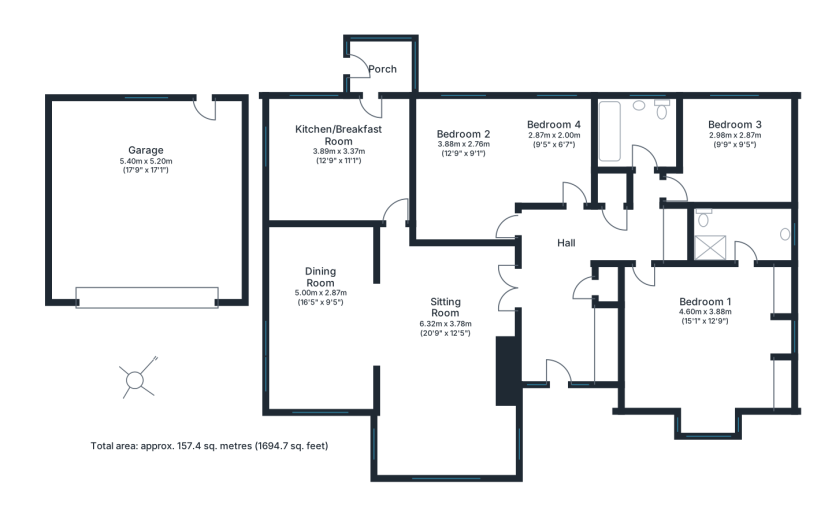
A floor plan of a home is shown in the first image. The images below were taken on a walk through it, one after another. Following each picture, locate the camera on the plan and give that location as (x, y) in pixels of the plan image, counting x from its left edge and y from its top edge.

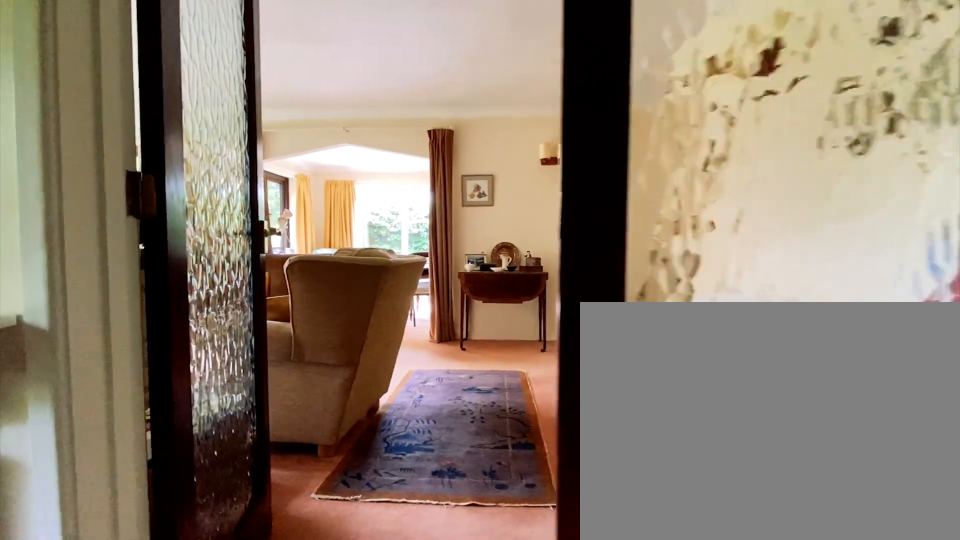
(537, 280)
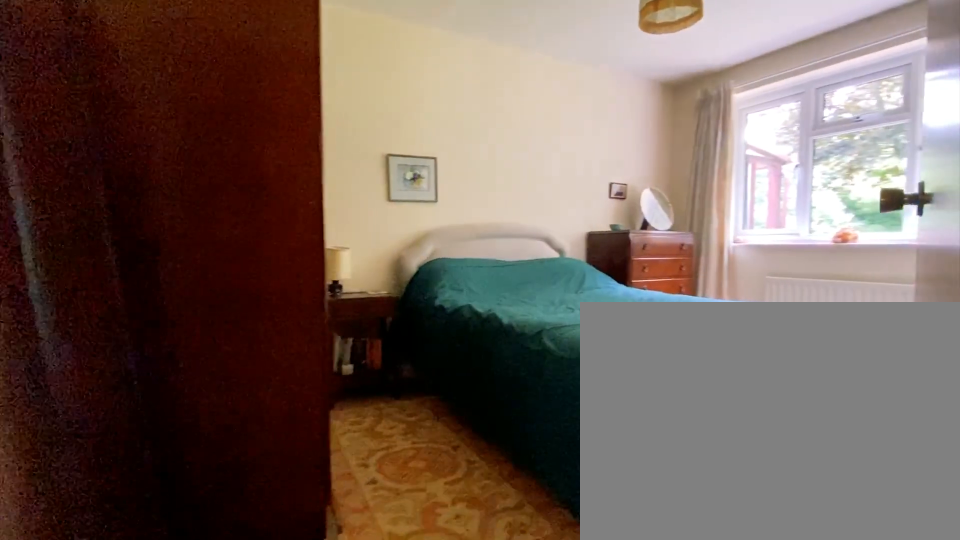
(515, 225)
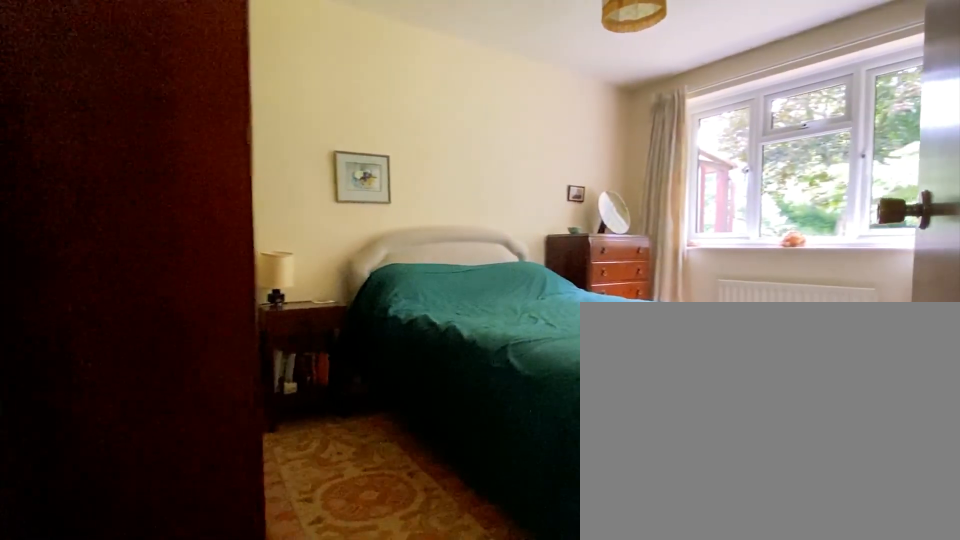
(510, 222)
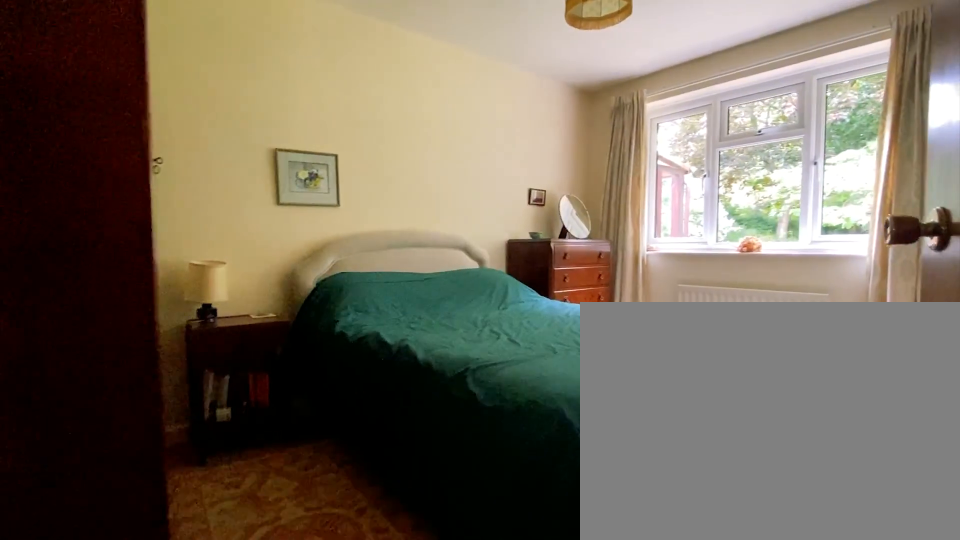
(505, 219)
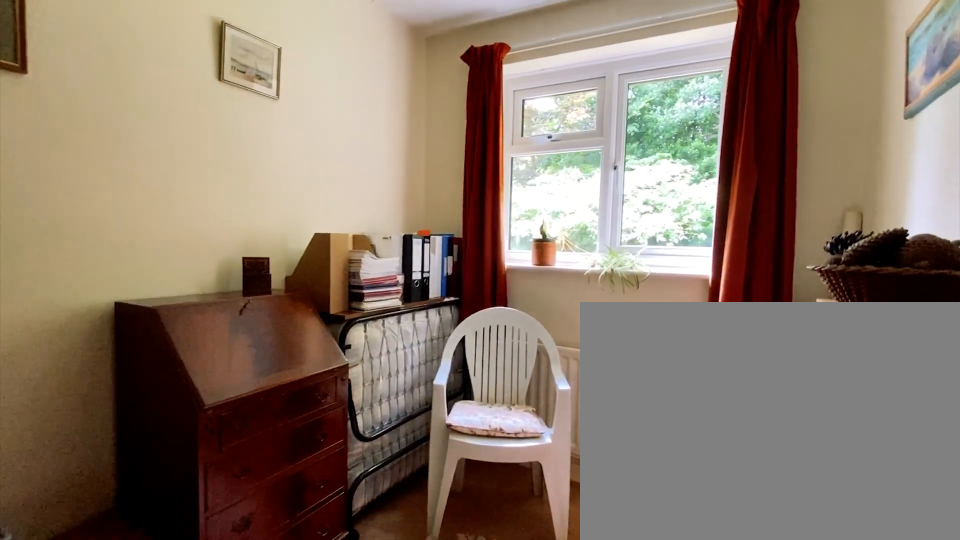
(553, 166)
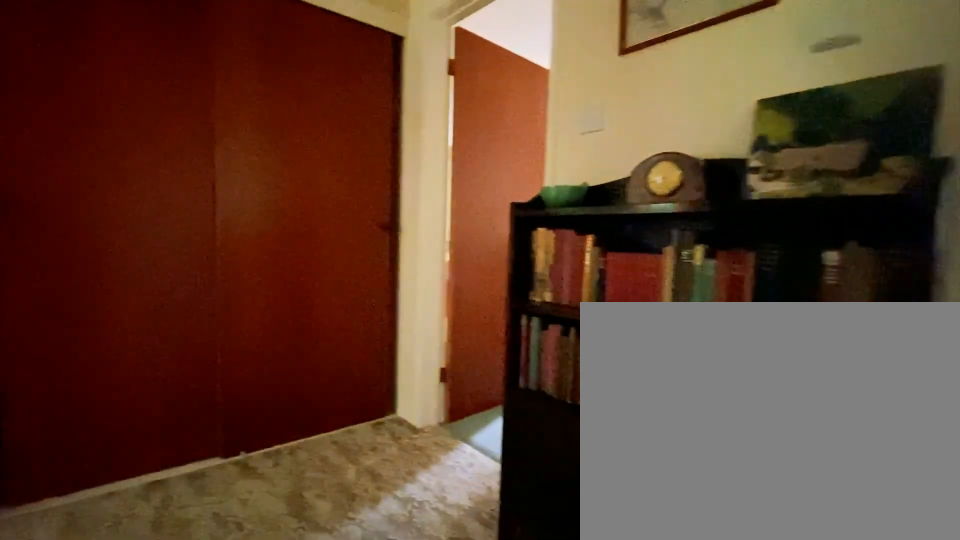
(580, 224)
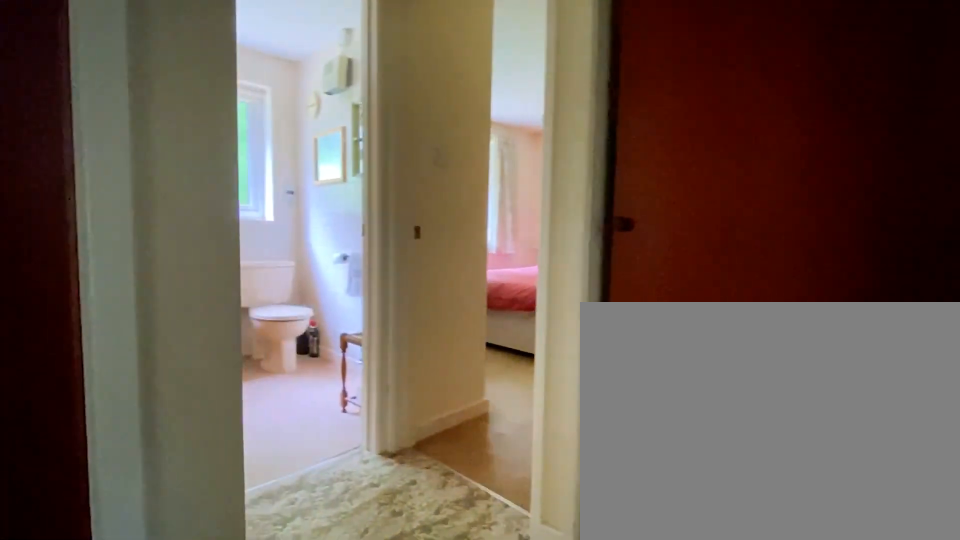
(634, 224)
